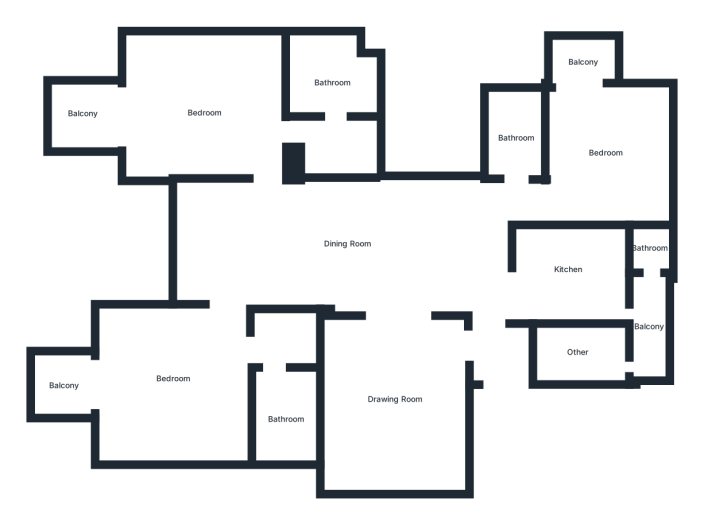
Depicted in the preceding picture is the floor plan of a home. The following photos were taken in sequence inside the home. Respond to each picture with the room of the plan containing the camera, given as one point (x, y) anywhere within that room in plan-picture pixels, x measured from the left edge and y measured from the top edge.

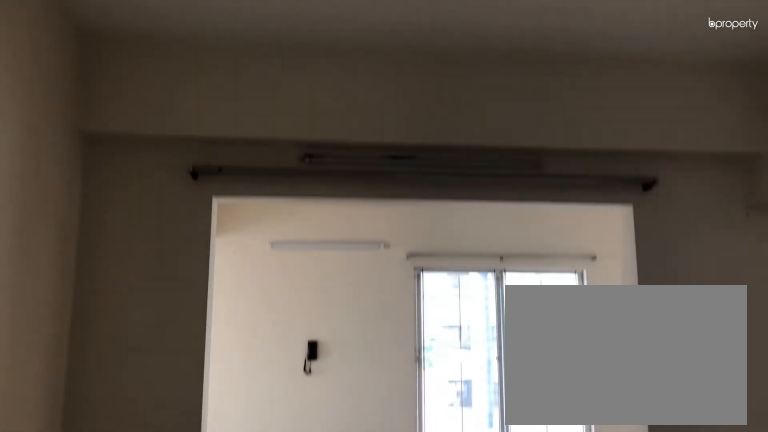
(393, 401)
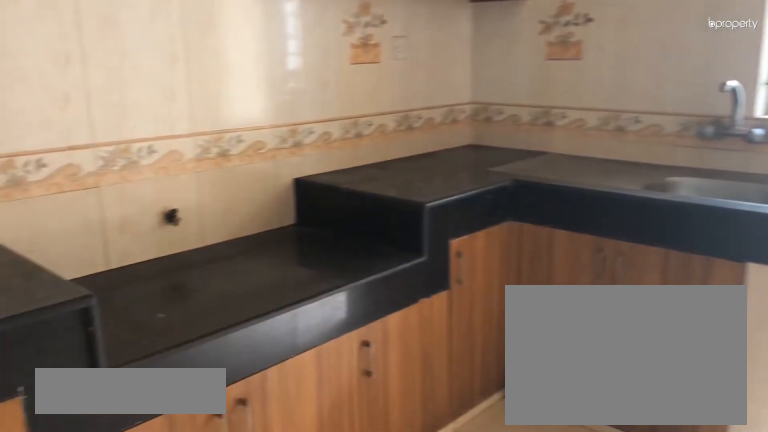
(567, 269)
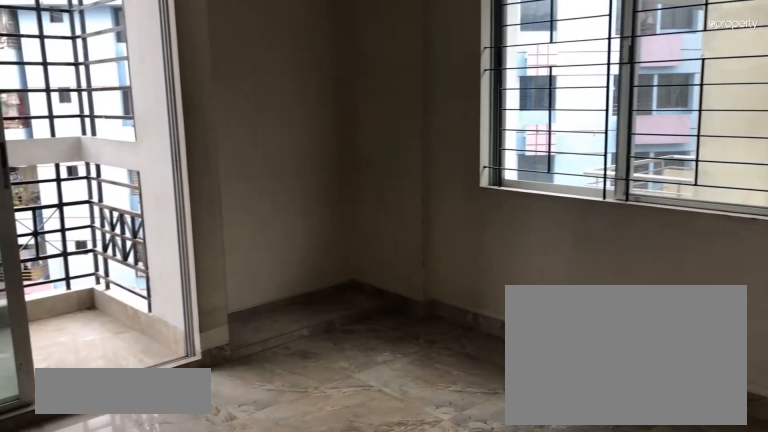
(605, 151)
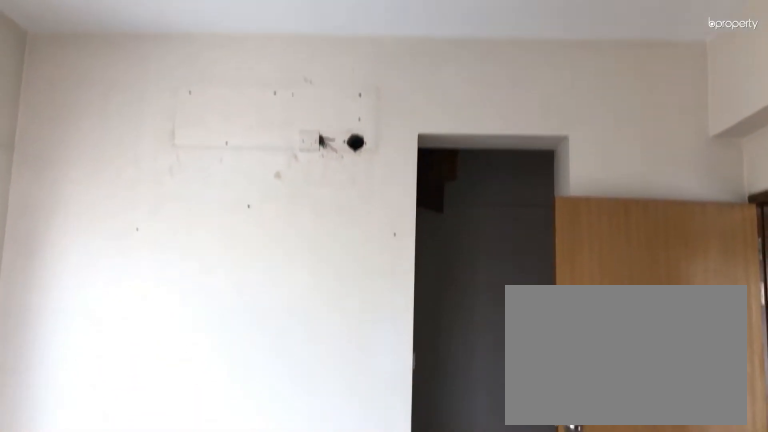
(203, 113)
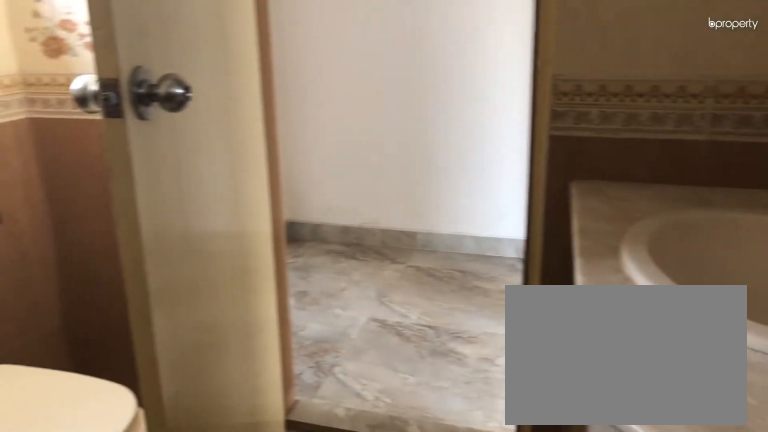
(331, 83)
